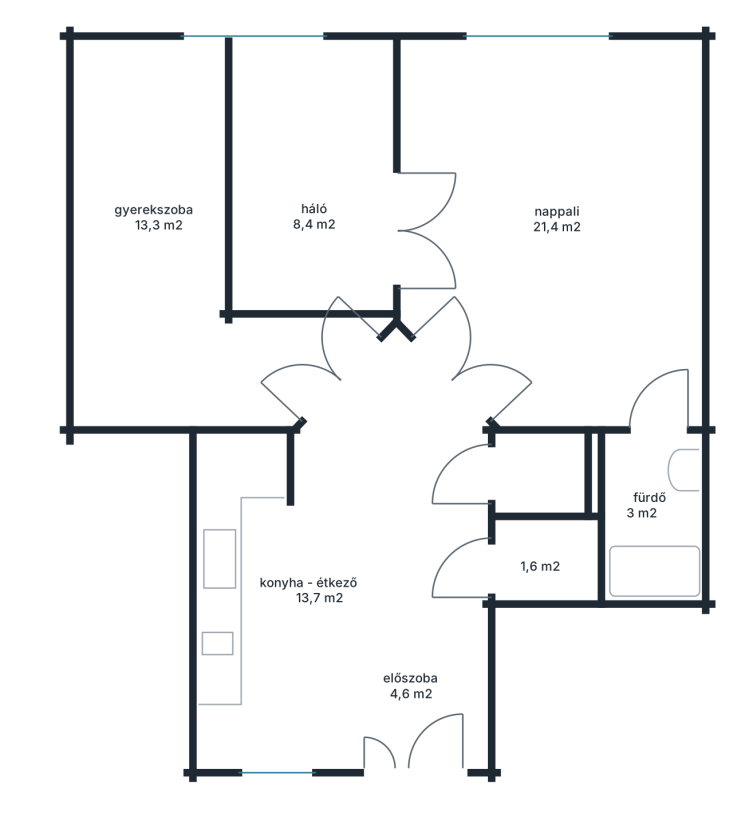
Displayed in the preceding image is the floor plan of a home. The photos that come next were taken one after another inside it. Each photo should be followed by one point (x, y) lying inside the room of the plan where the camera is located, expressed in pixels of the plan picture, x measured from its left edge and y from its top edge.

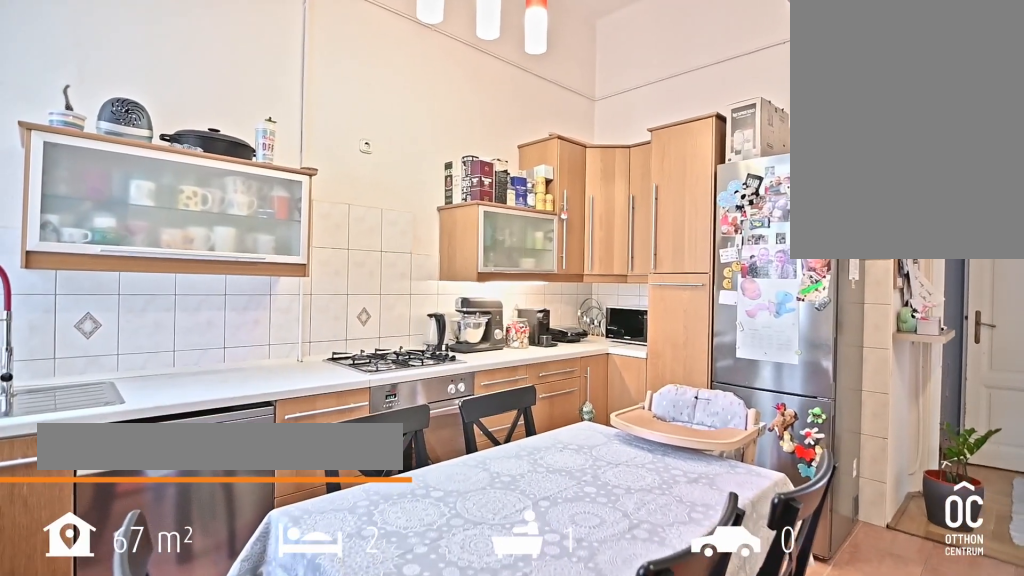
(336, 624)
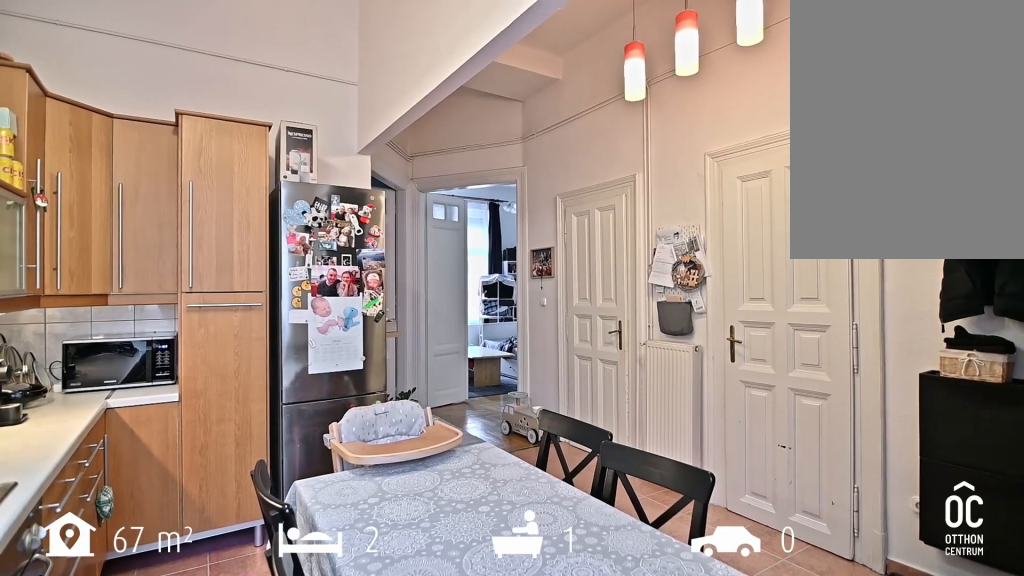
(337, 624)
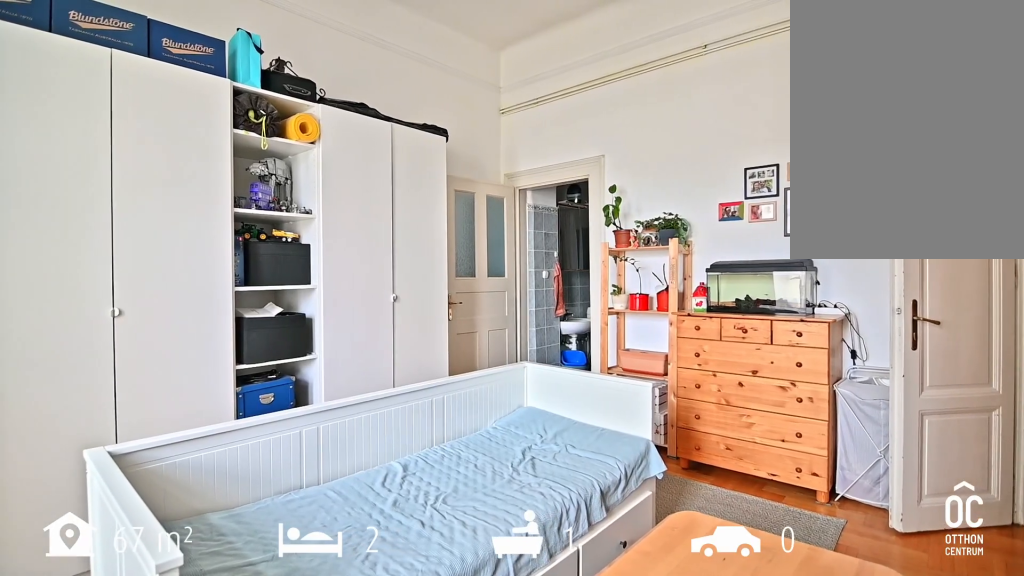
(557, 237)
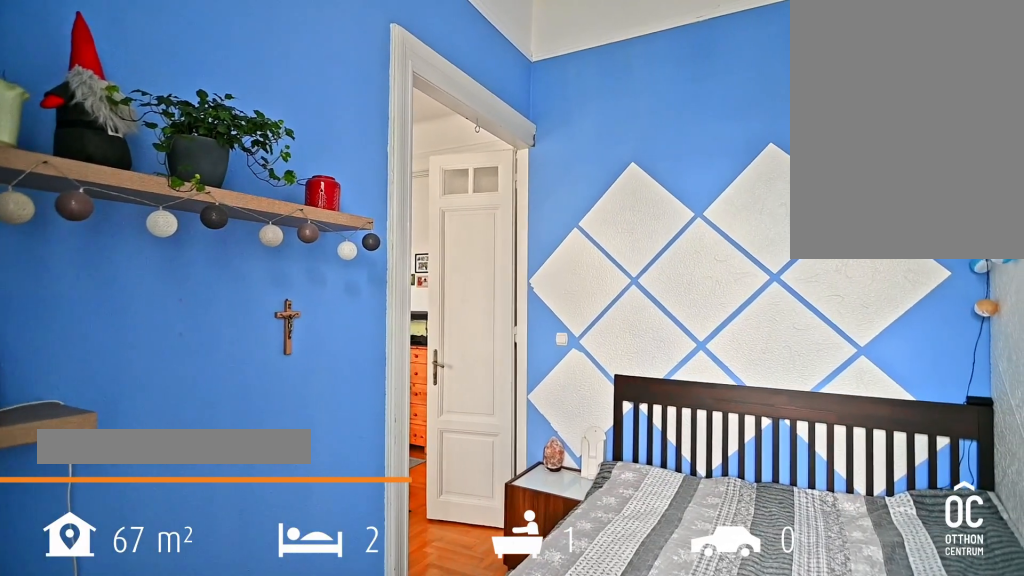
(314, 189)
